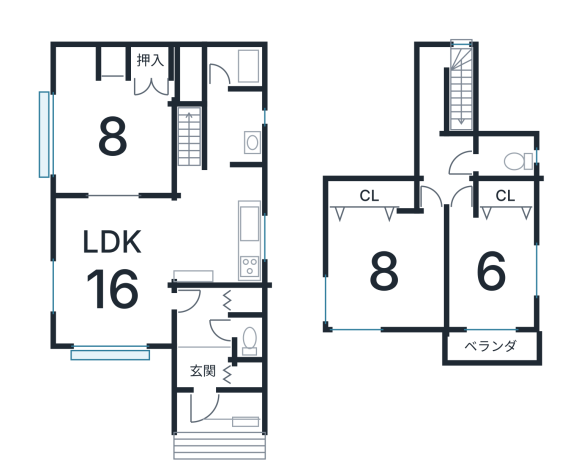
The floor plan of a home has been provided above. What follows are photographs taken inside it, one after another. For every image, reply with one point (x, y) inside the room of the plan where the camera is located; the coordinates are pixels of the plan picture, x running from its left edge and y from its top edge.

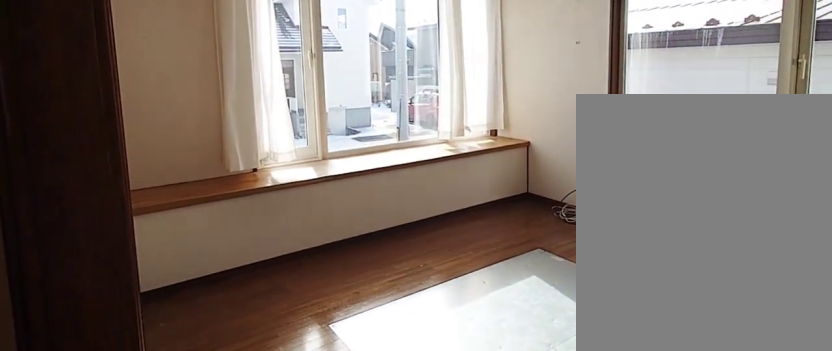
(117, 288)
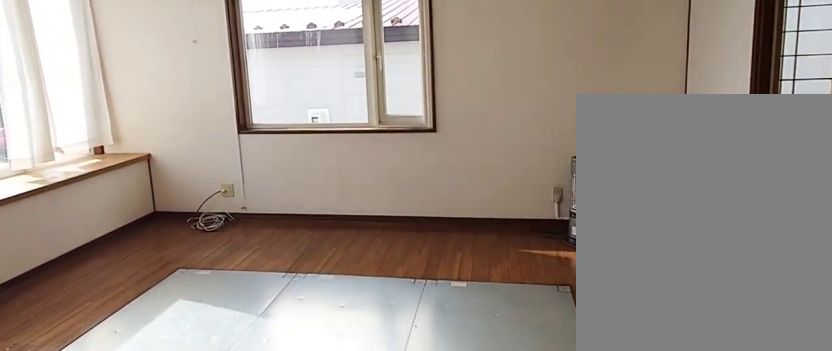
(117, 288)
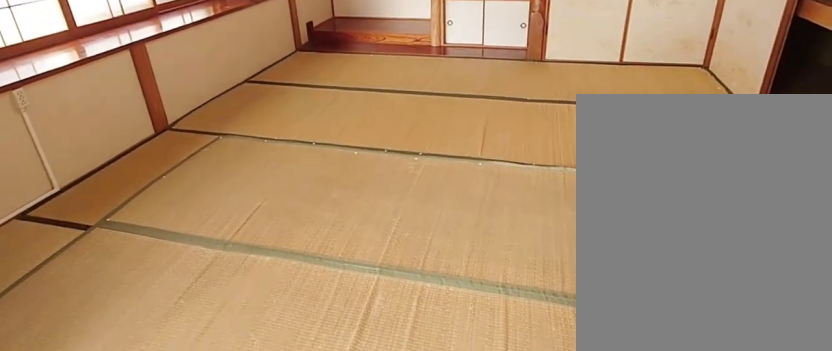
(108, 135)
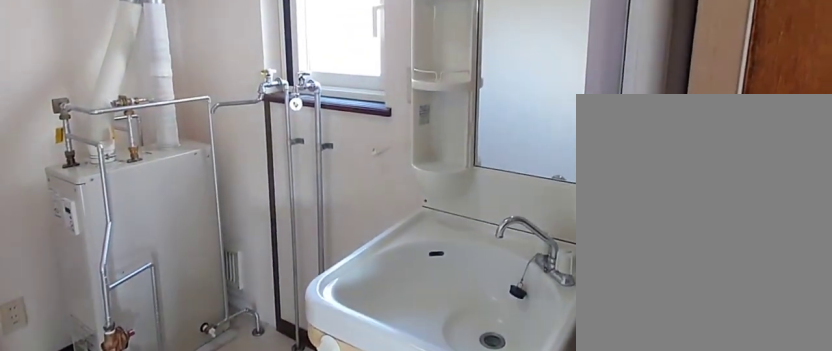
(240, 135)
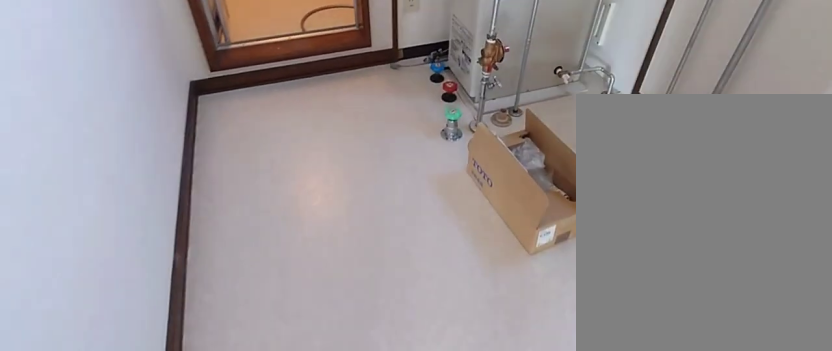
(240, 135)
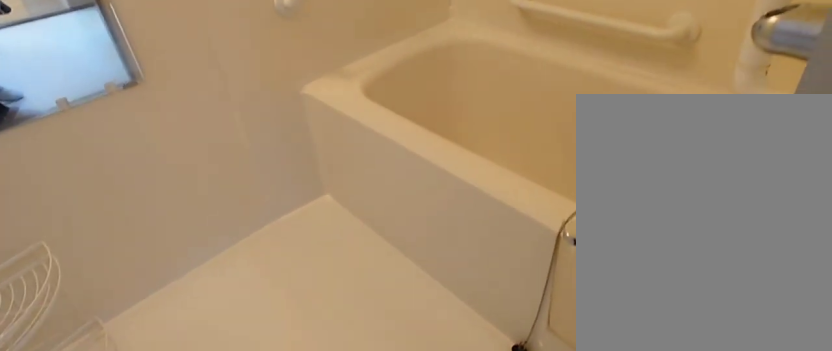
(235, 68)
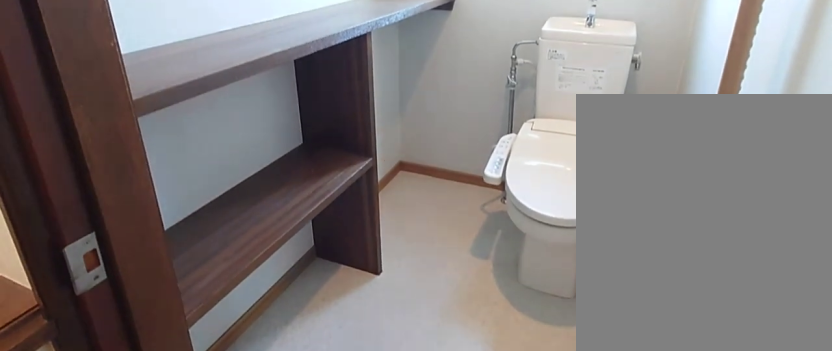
(506, 165)
